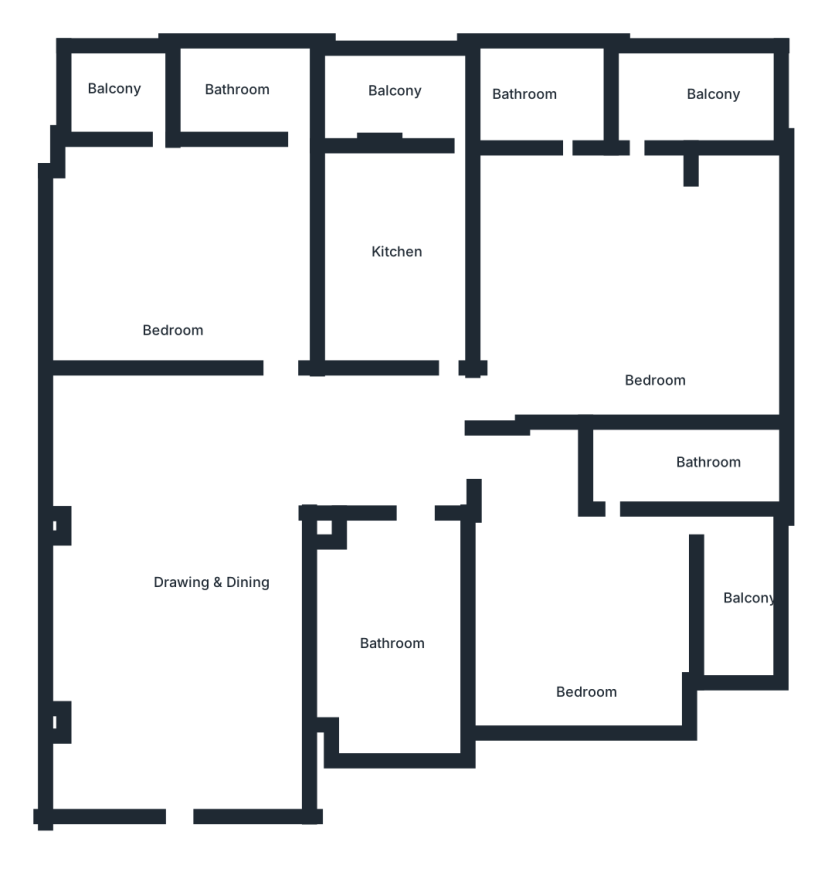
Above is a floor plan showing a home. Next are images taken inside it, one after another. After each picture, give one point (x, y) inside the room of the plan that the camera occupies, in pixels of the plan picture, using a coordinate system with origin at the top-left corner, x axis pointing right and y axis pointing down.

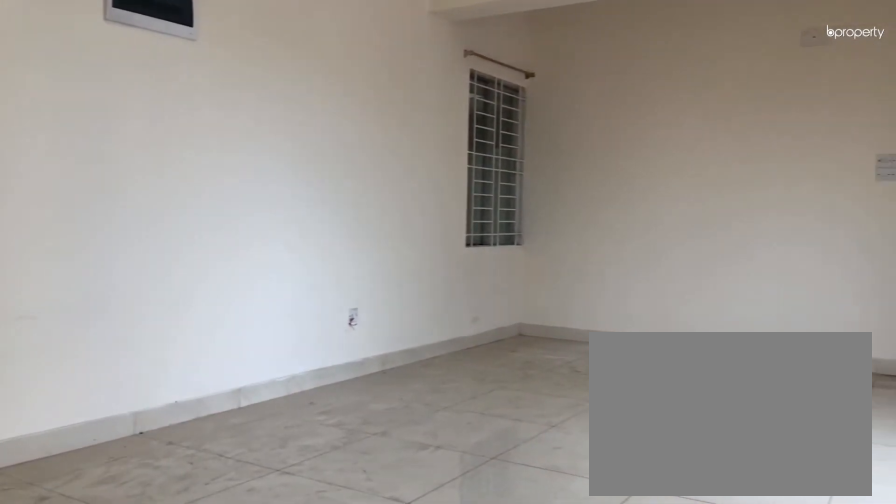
(215, 541)
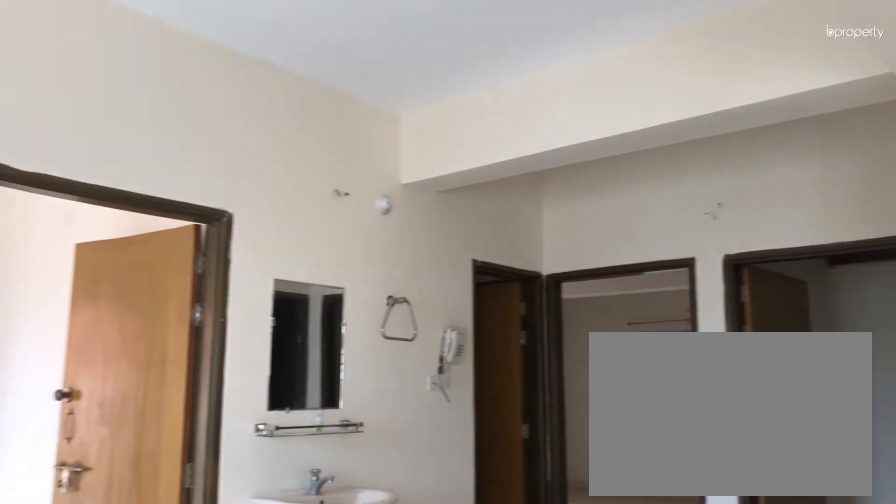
(216, 540)
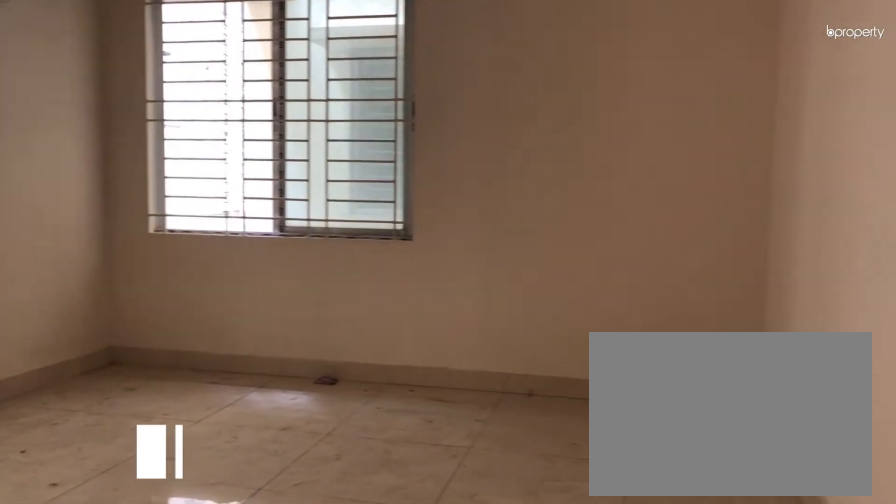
(587, 626)
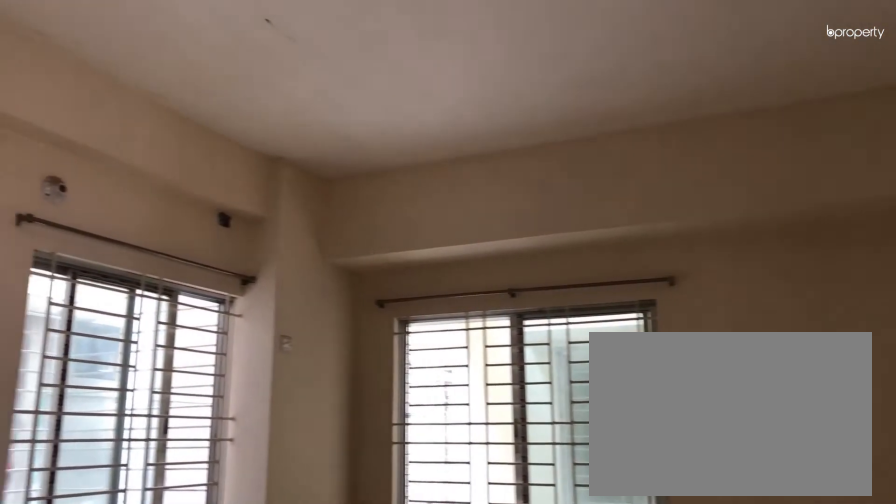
(587, 626)
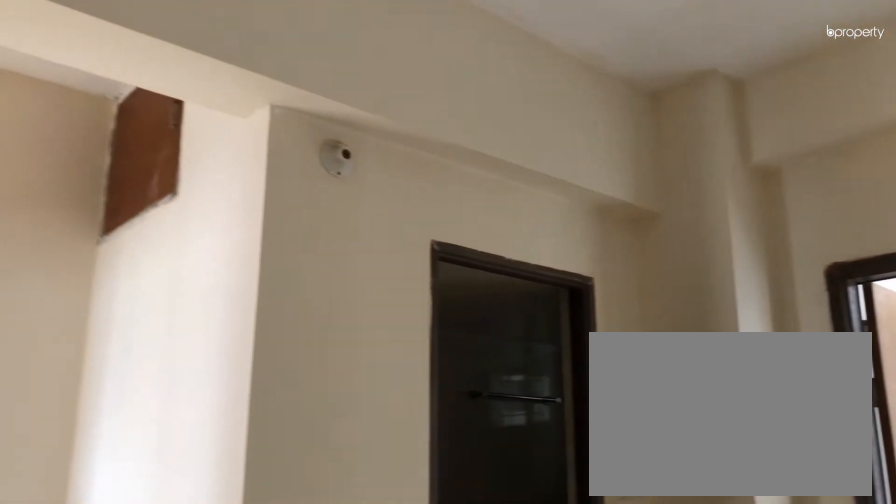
(588, 625)
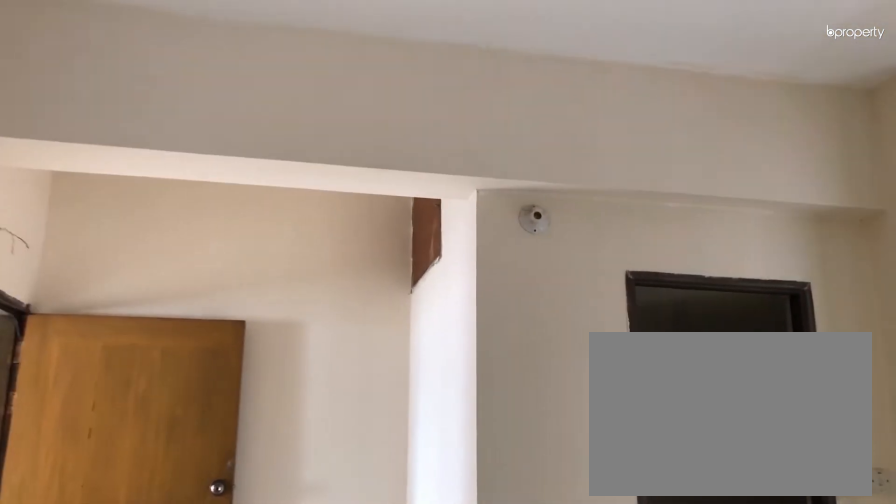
(588, 625)
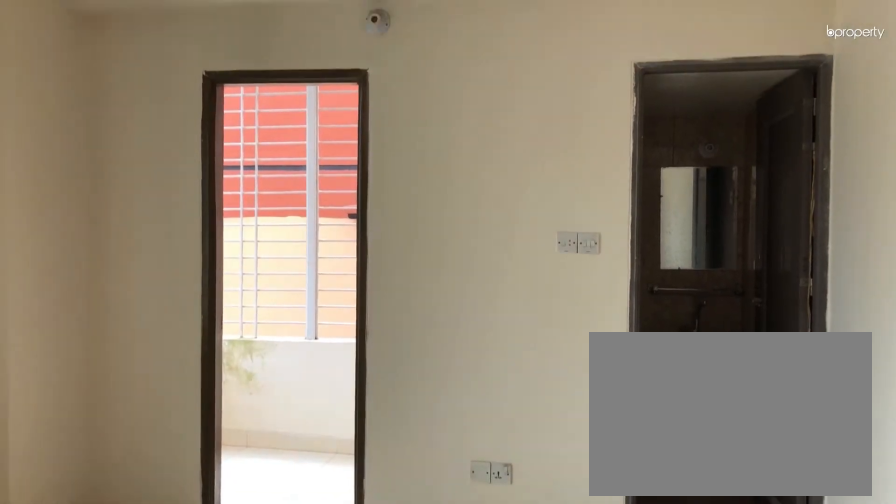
(185, 267)
